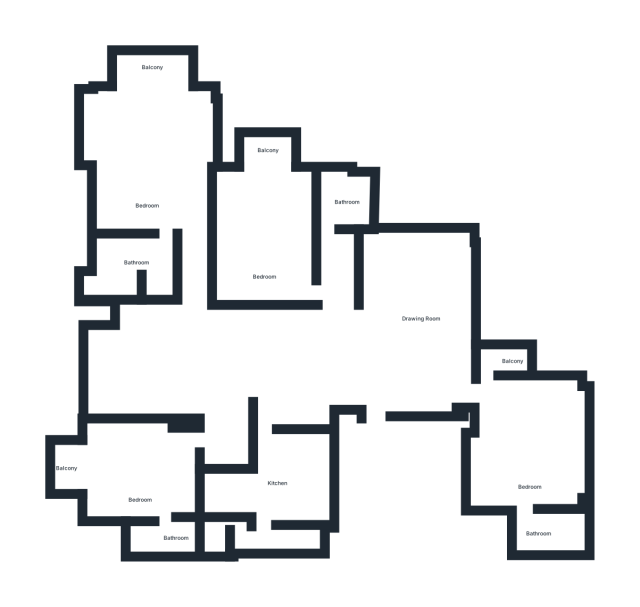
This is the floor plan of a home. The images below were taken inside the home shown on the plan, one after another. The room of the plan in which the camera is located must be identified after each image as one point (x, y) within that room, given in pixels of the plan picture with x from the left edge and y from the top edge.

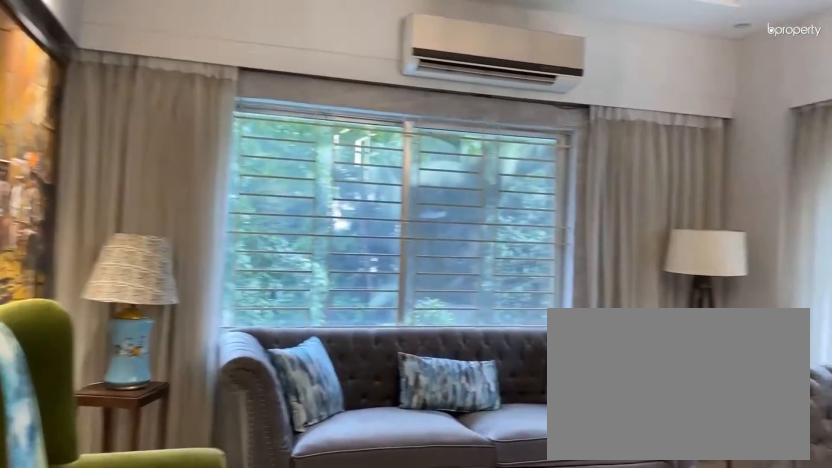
(422, 315)
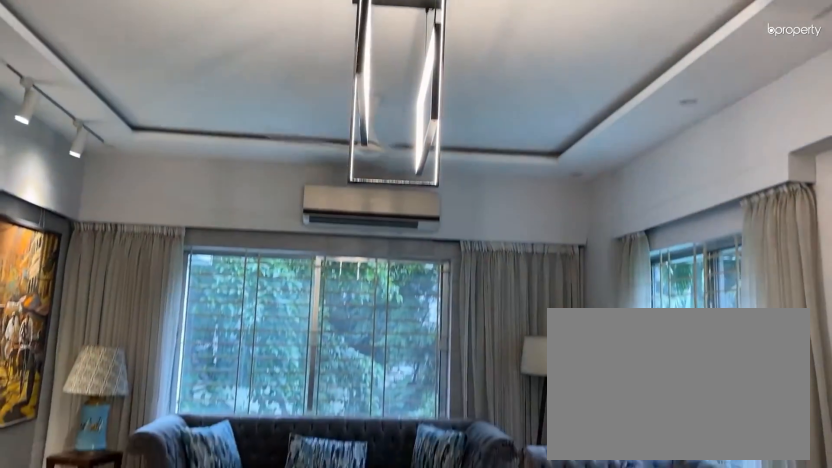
(422, 315)
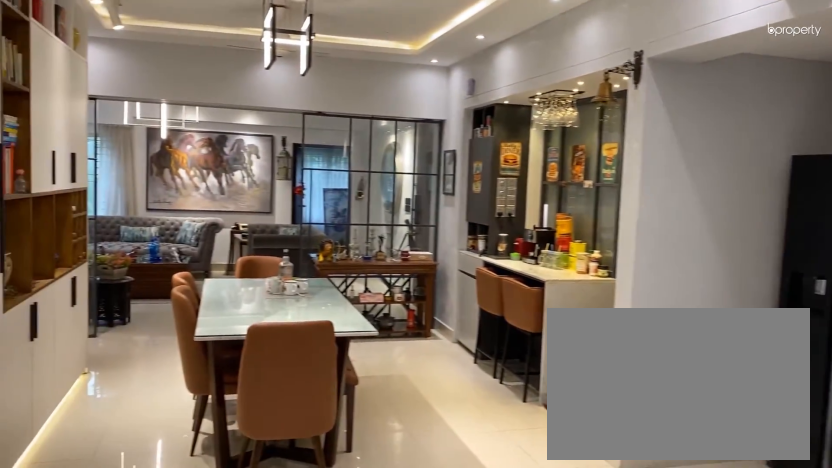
(224, 347)
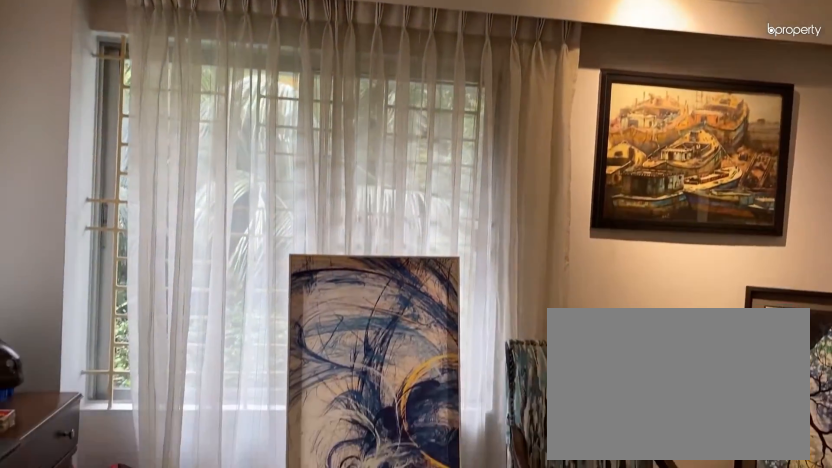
(528, 449)
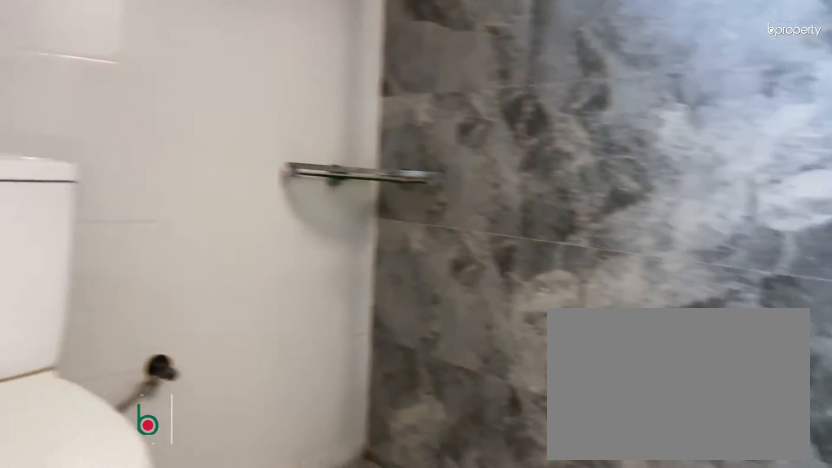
(560, 532)
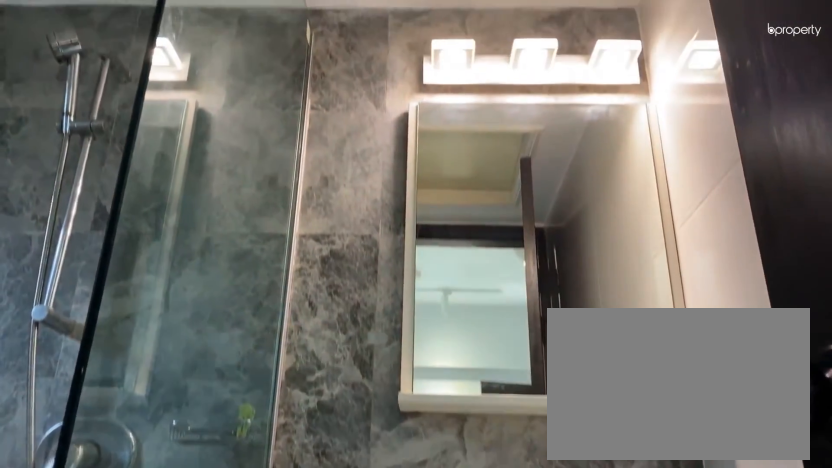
(560, 532)
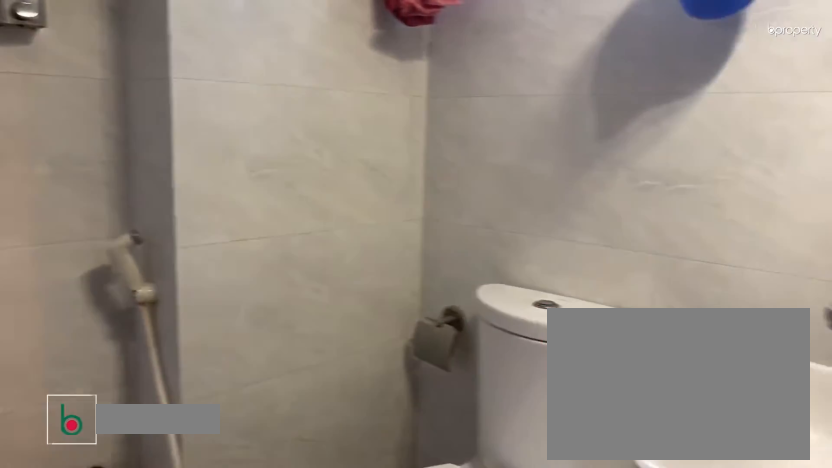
(347, 193)
